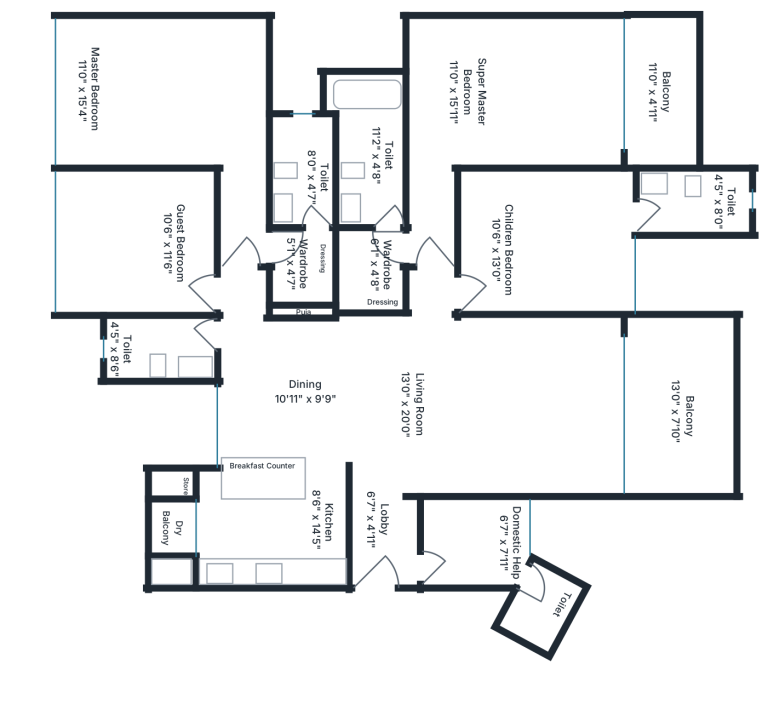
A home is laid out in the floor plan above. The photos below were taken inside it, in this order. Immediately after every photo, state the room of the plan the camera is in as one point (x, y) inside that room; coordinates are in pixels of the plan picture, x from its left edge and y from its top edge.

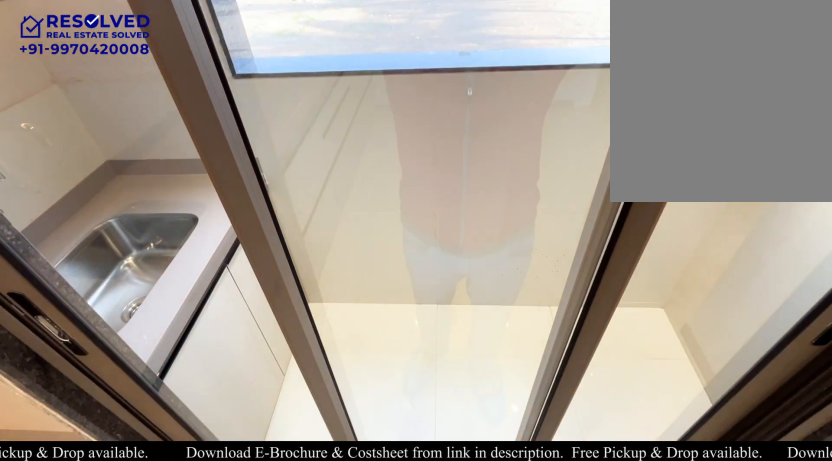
(173, 530)
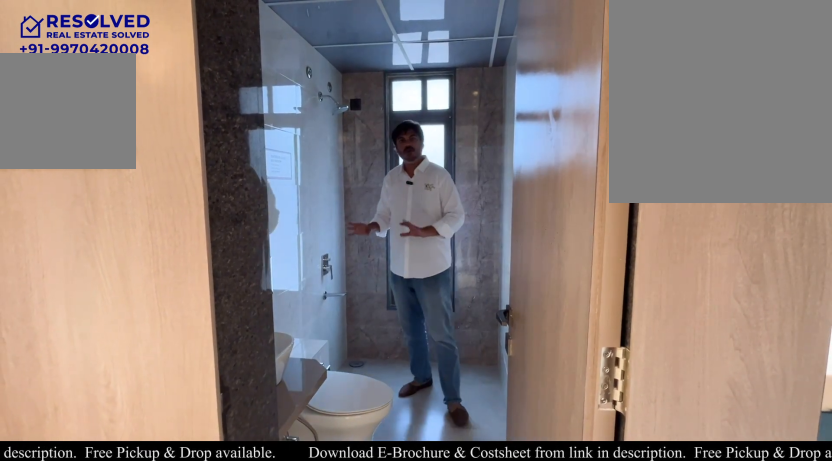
(159, 348)
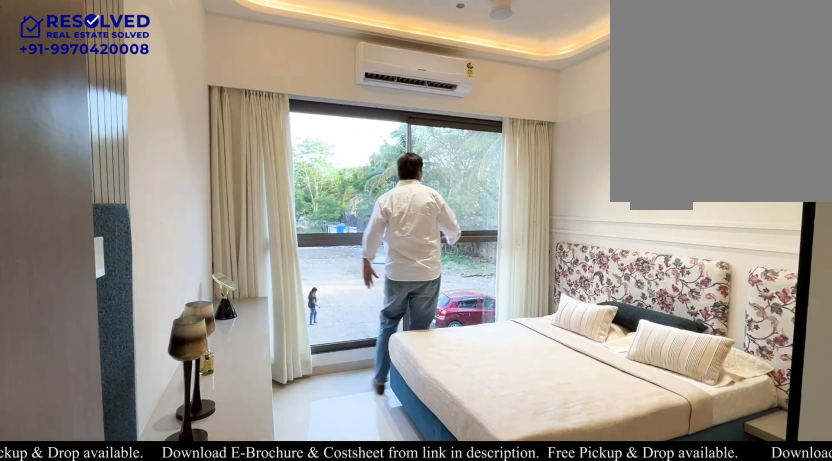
(140, 241)
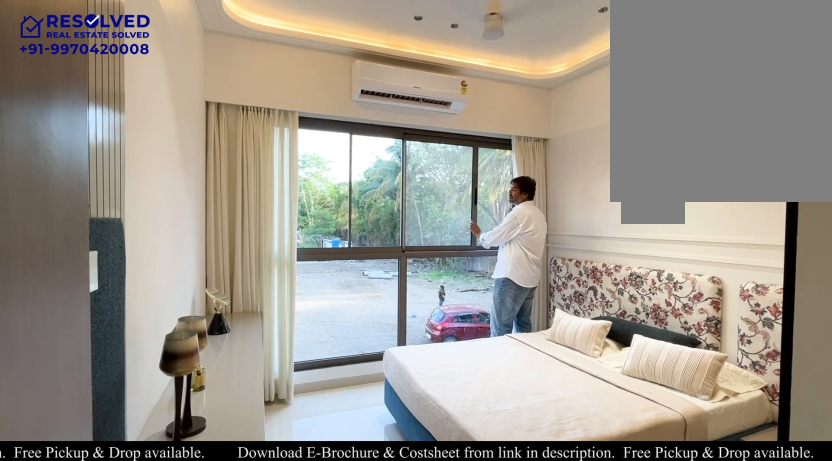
(140, 241)
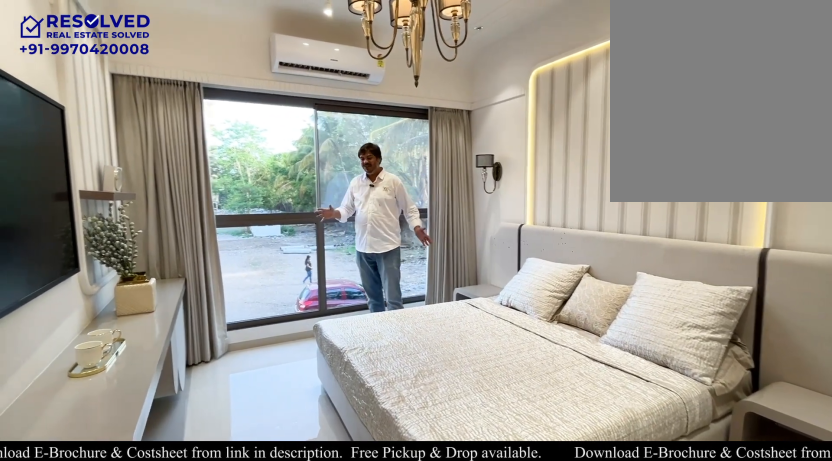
(175, 107)
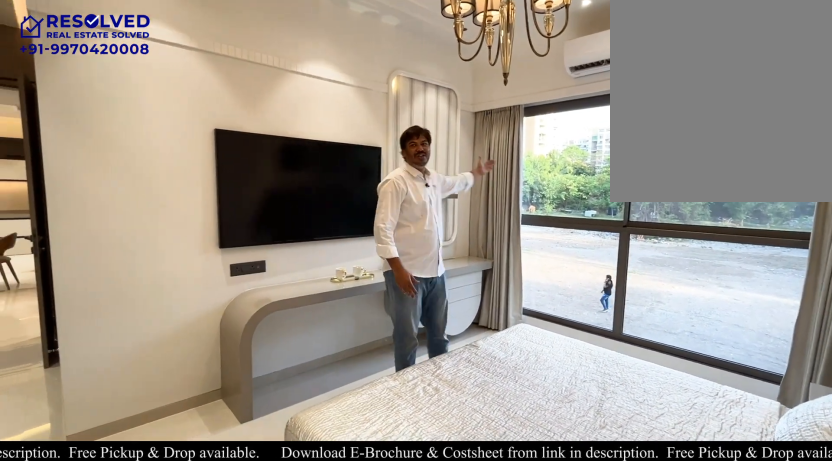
(175, 107)
